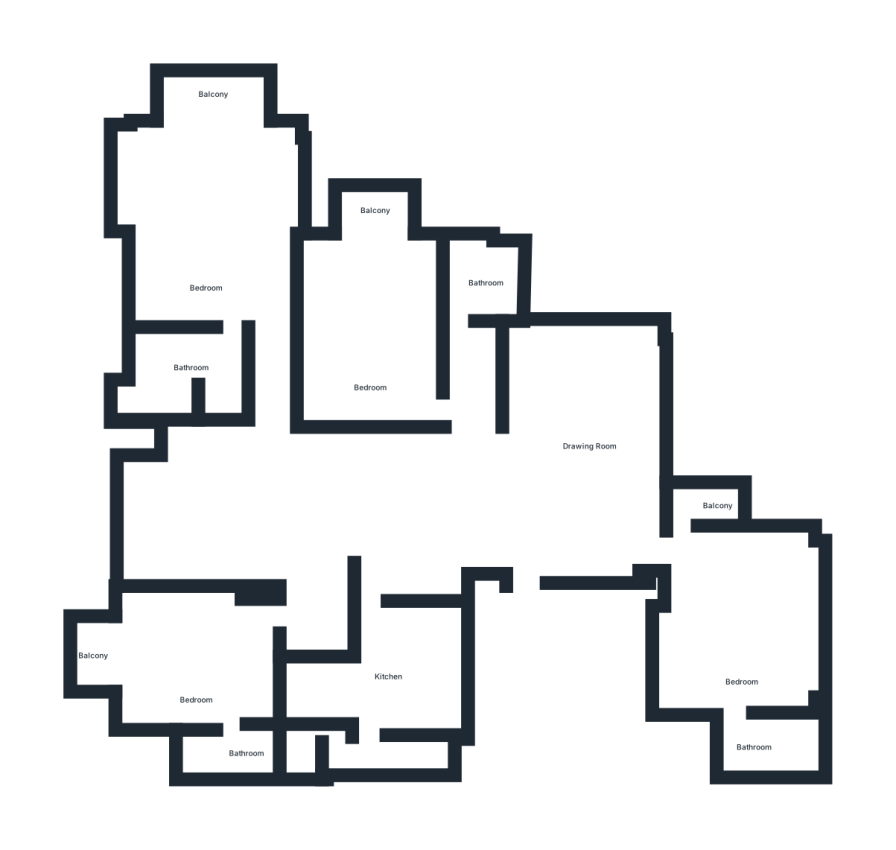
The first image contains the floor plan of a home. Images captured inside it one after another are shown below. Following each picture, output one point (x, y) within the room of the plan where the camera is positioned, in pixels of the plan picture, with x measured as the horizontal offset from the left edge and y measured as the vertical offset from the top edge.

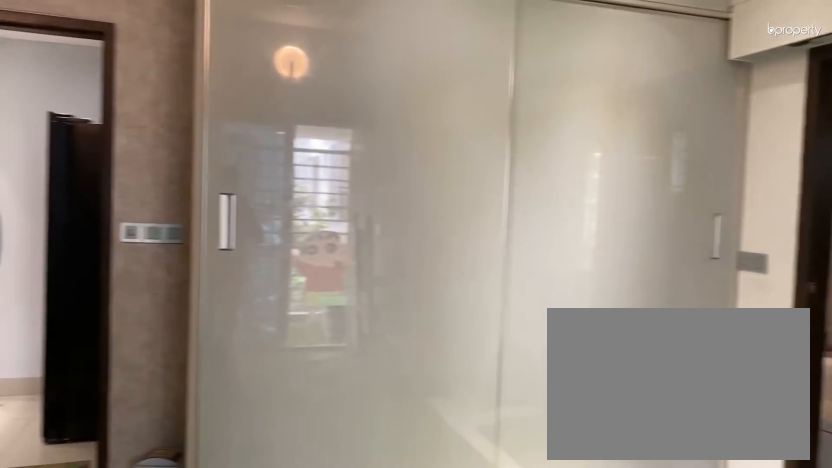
(198, 669)
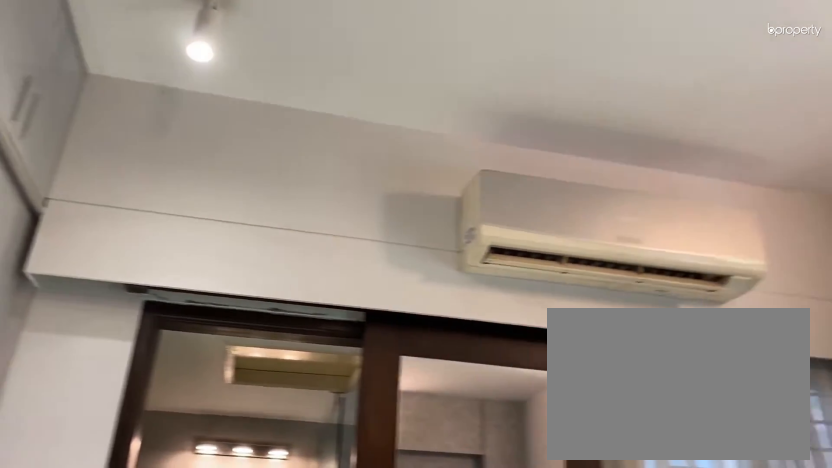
(198, 669)
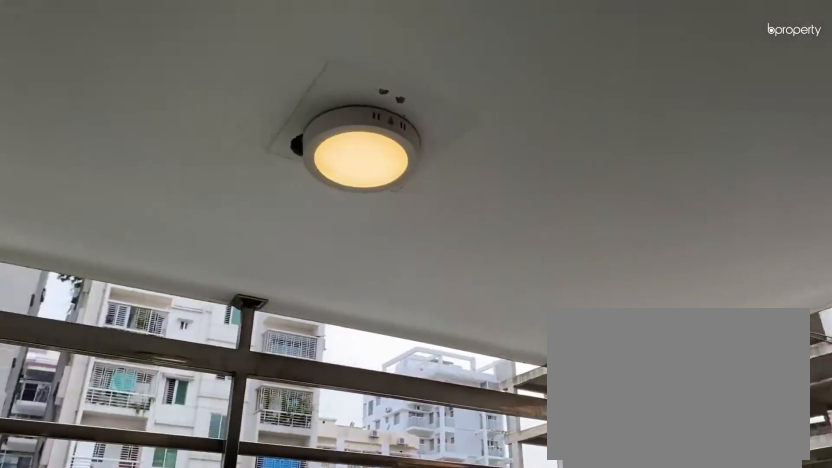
(84, 656)
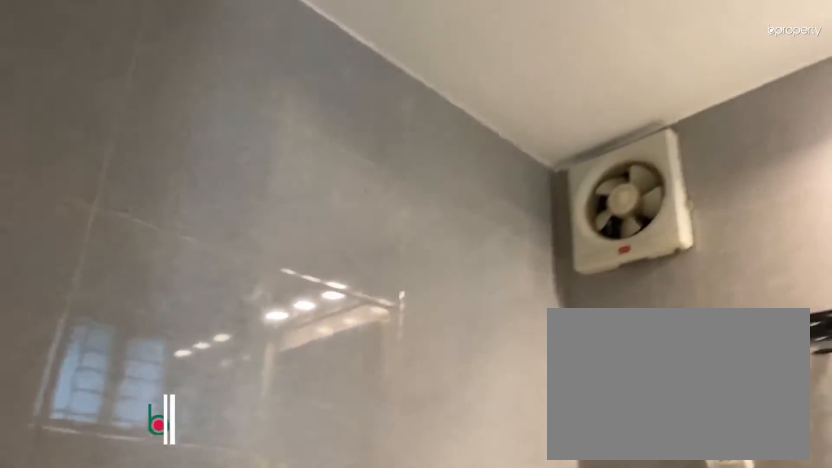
(227, 752)
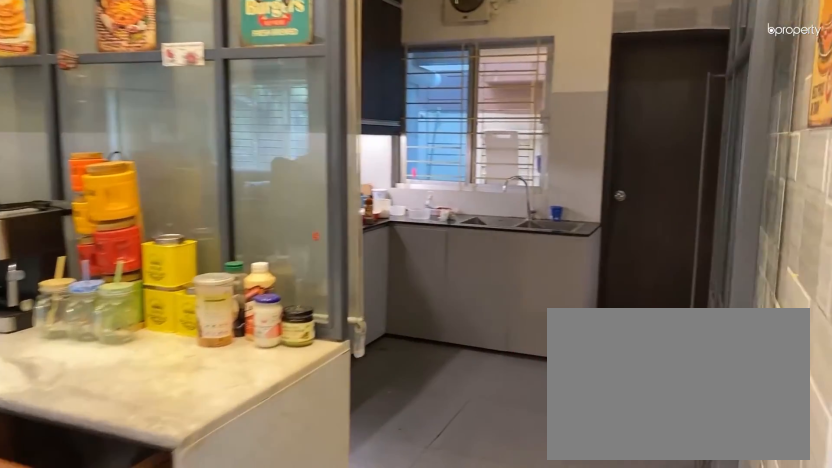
(386, 578)
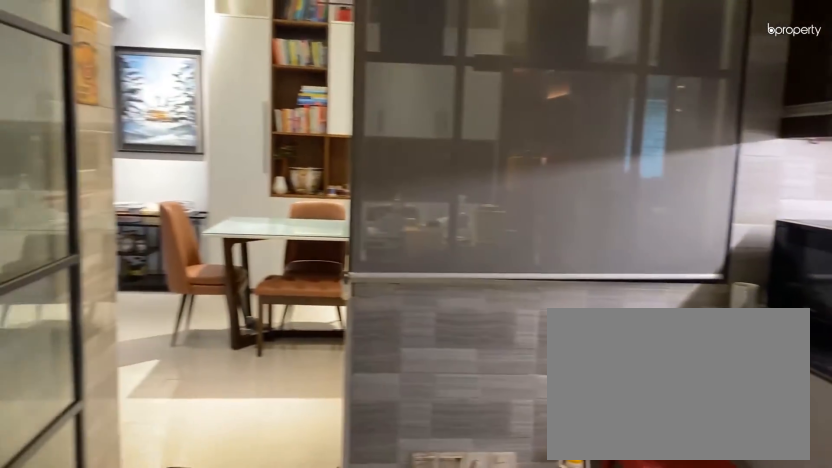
(392, 669)
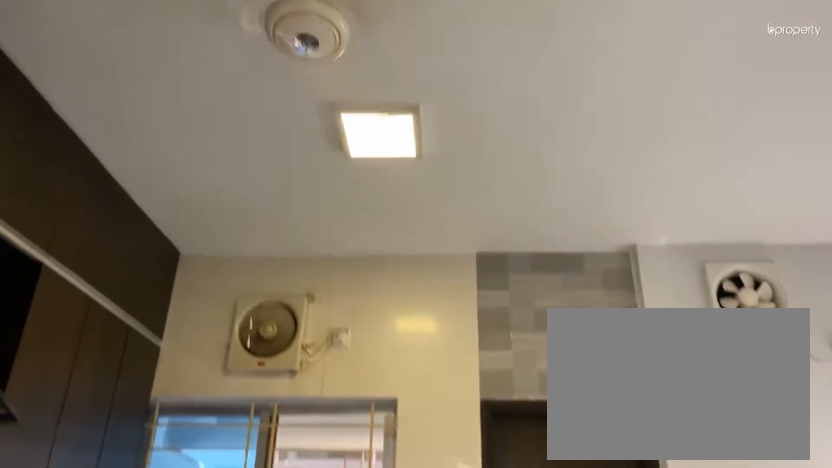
(392, 668)
